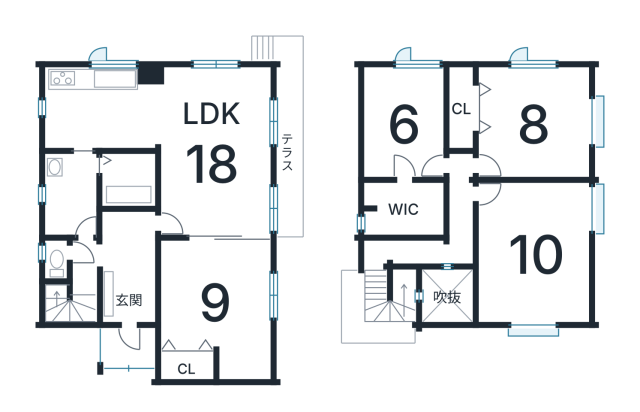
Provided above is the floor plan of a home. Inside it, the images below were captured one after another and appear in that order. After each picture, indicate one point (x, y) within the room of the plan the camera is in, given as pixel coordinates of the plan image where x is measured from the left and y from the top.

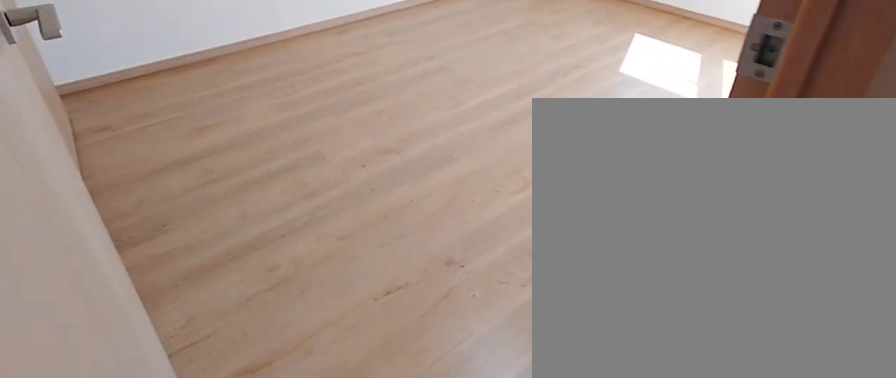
(405, 142)
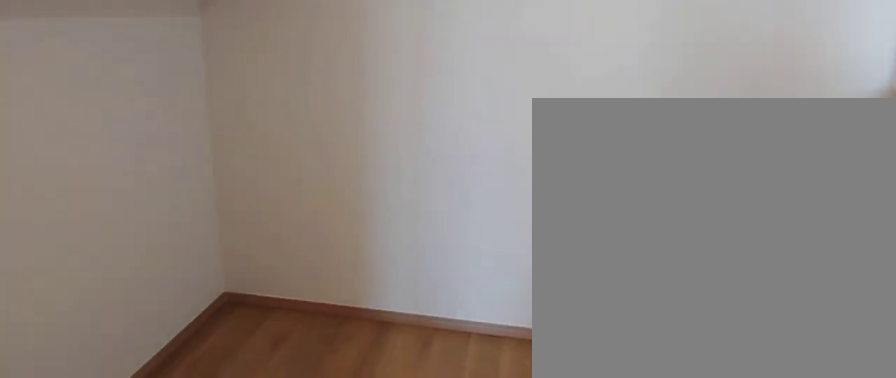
(405, 213)
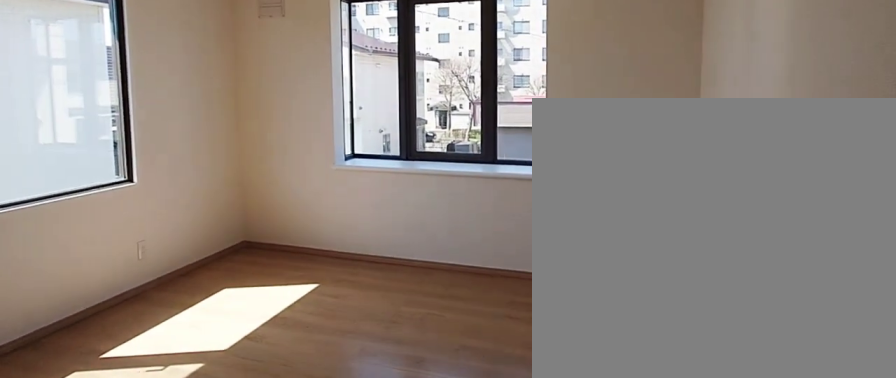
(531, 128)
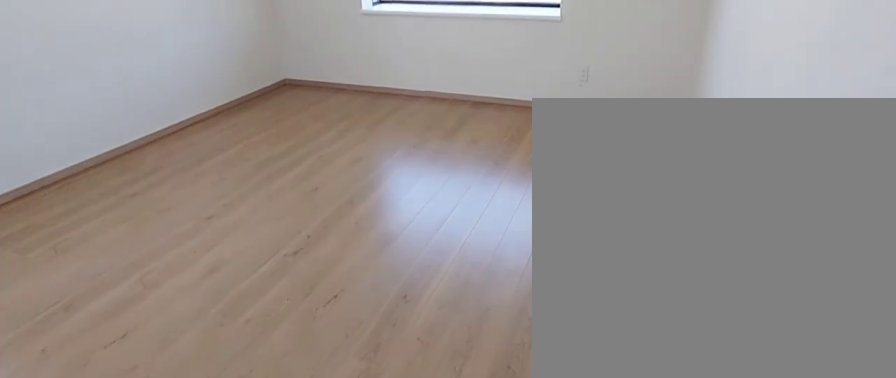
(532, 263)
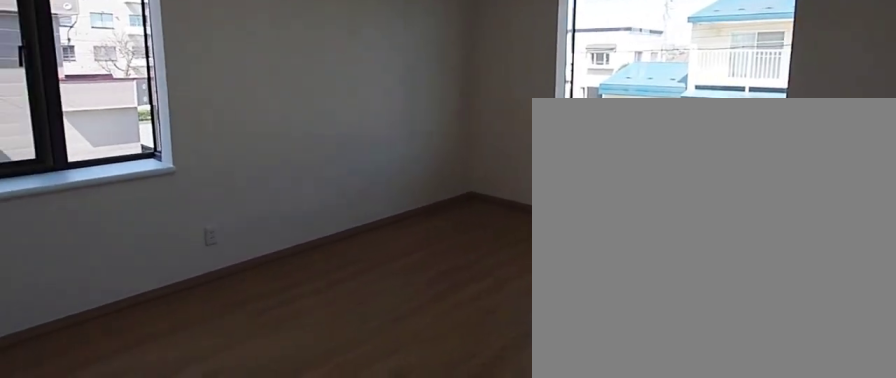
(532, 263)
